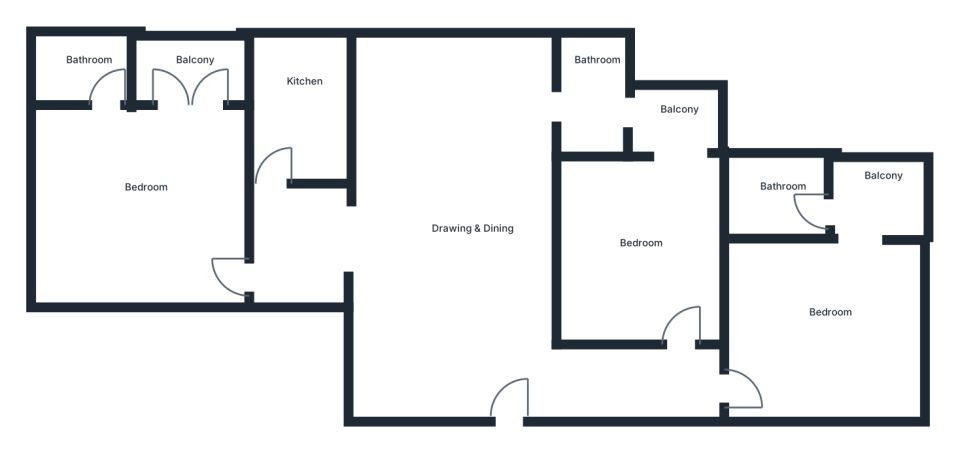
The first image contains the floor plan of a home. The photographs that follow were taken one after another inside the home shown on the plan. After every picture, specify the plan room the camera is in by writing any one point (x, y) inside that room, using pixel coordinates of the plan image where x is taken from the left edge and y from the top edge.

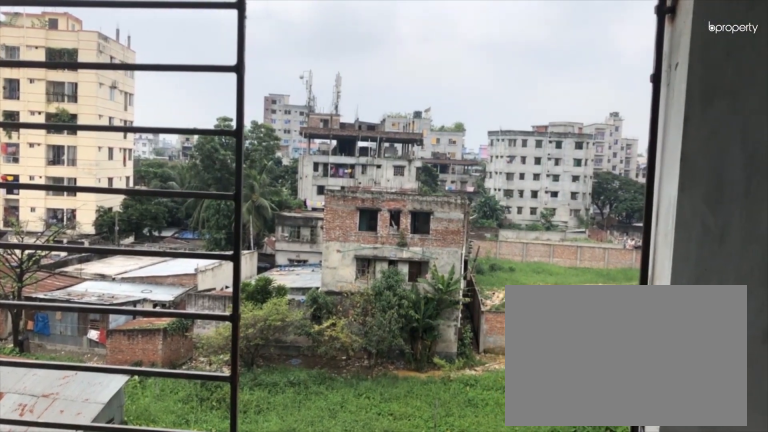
(880, 186)
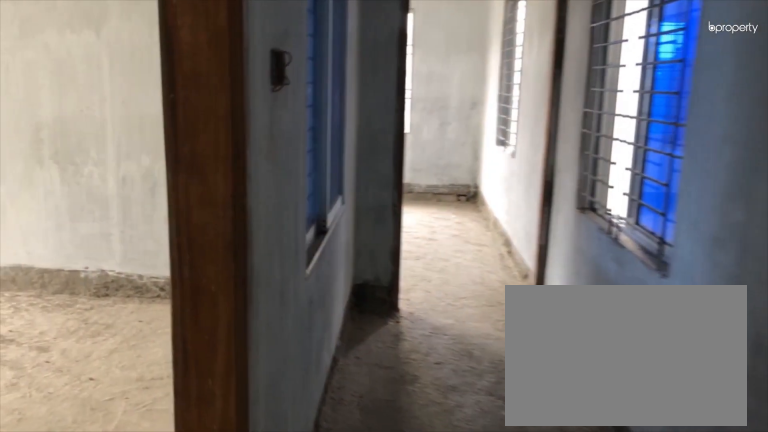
(662, 327)
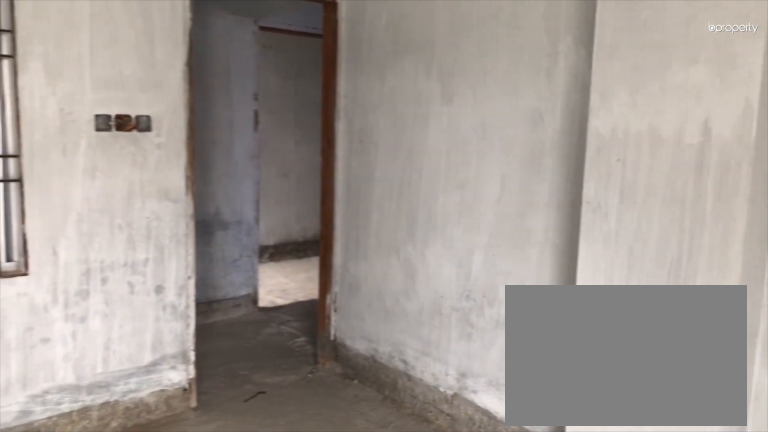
(624, 247)
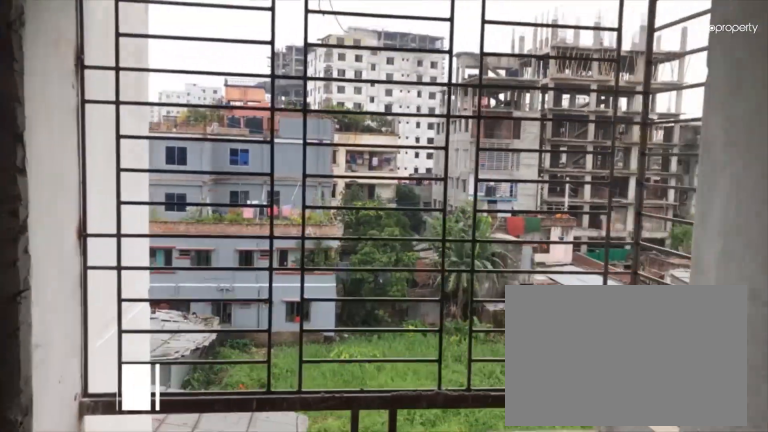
(682, 116)
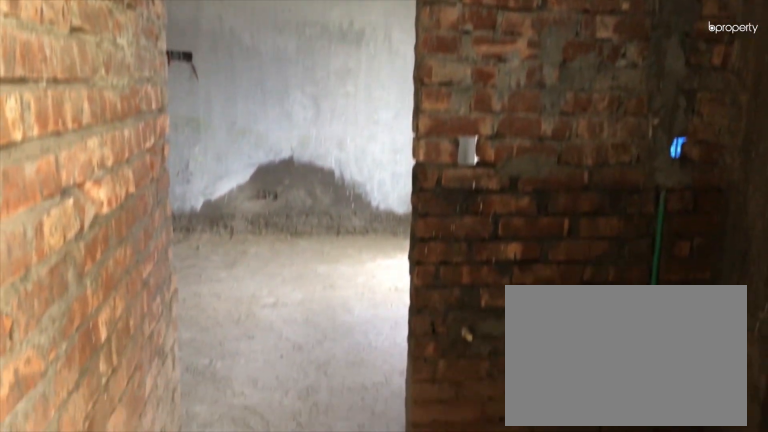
(603, 106)
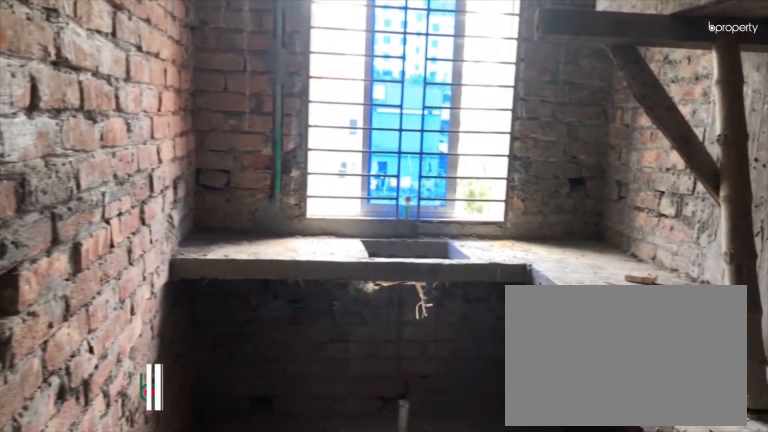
(317, 109)
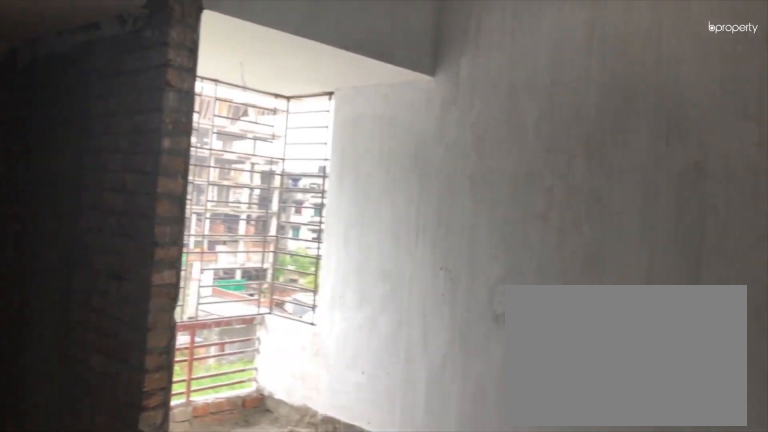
(134, 186)
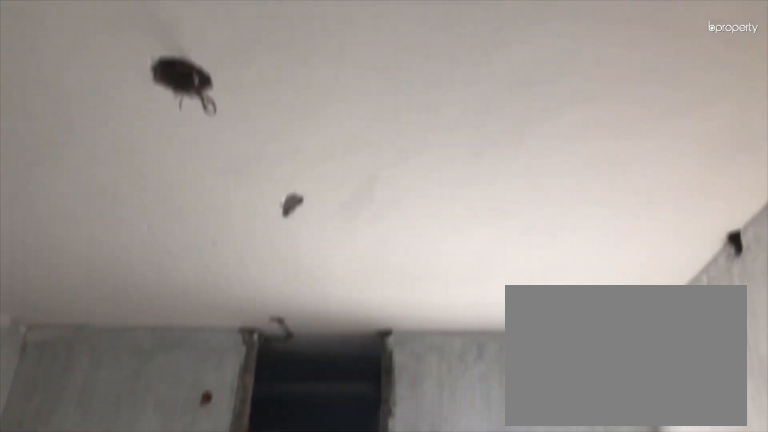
(134, 186)
